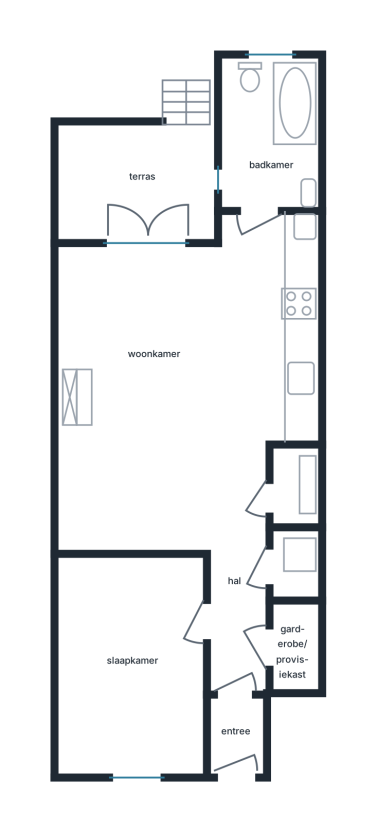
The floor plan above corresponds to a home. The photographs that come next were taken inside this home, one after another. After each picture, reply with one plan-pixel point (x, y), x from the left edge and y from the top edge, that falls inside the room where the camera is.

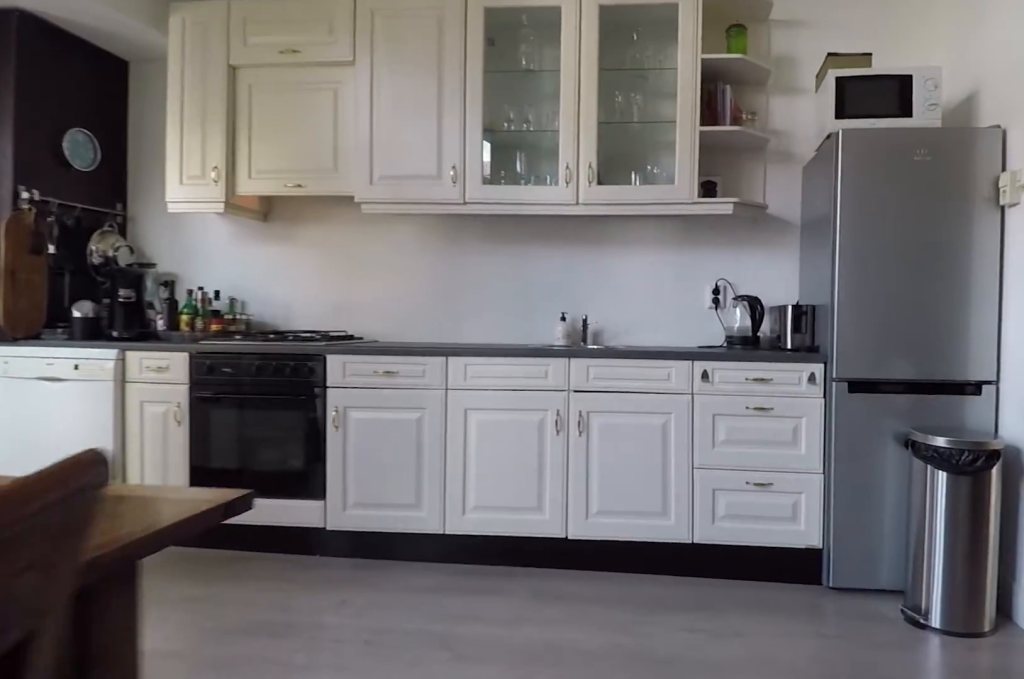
(196, 339)
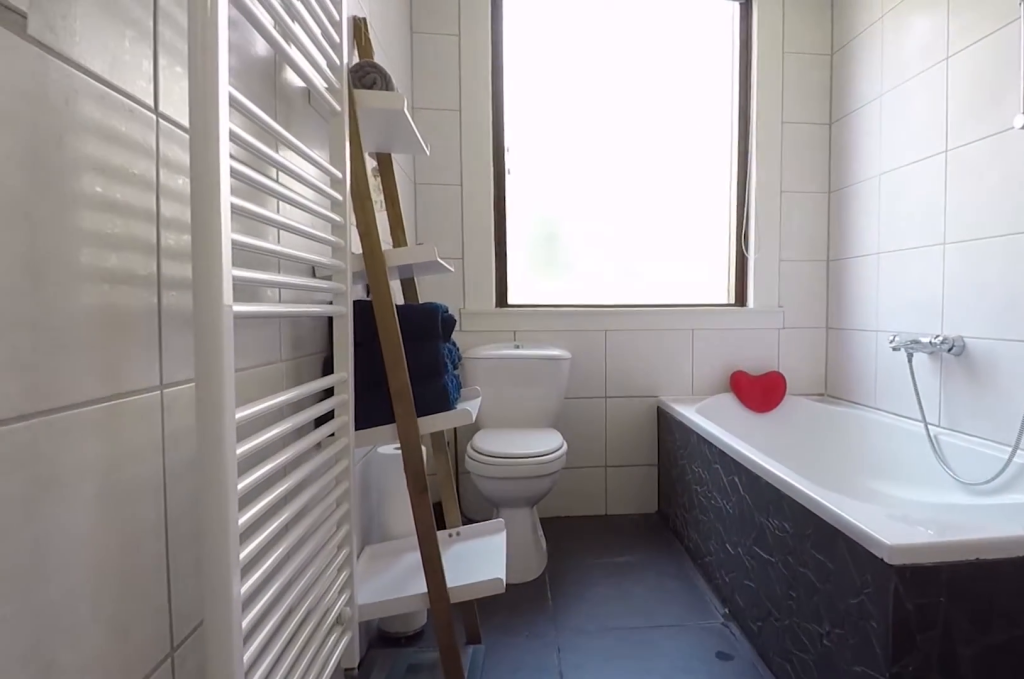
(273, 135)
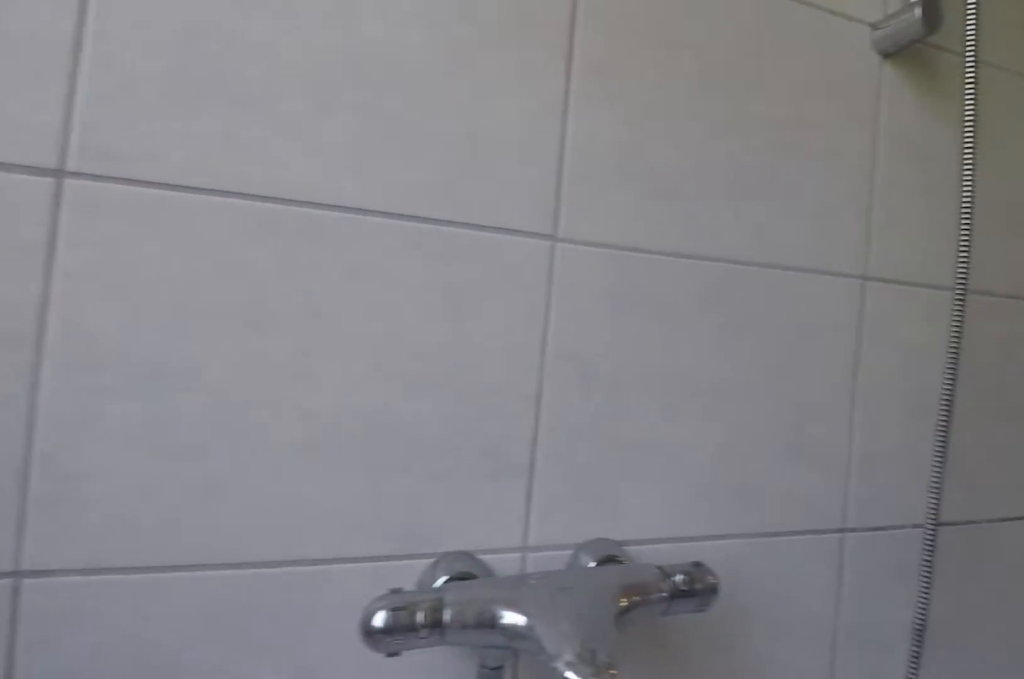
(273, 135)
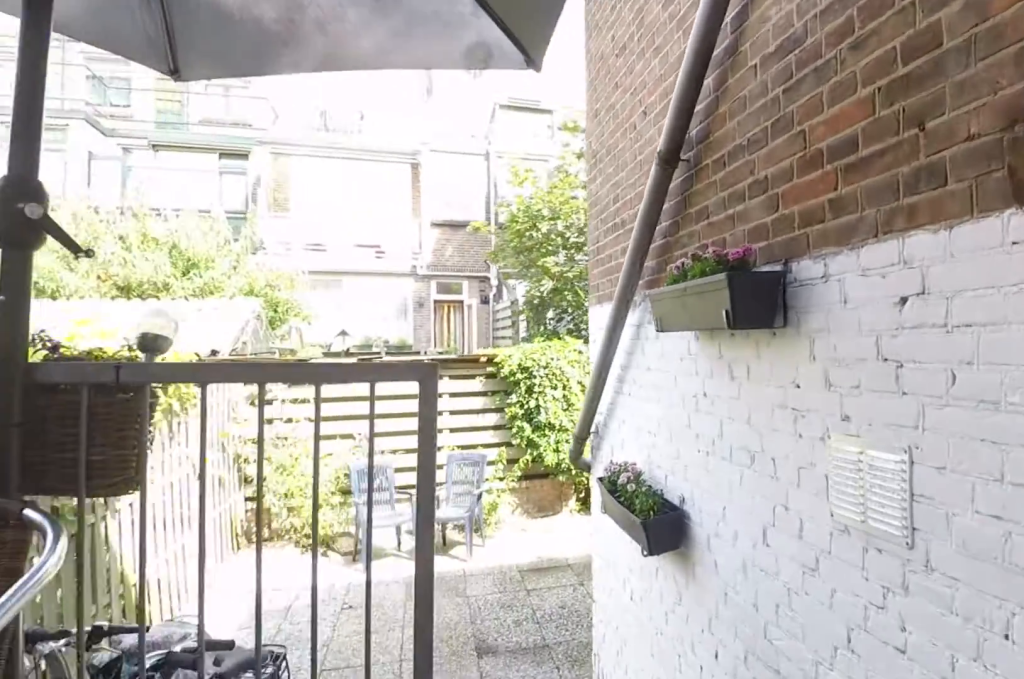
(136, 183)
